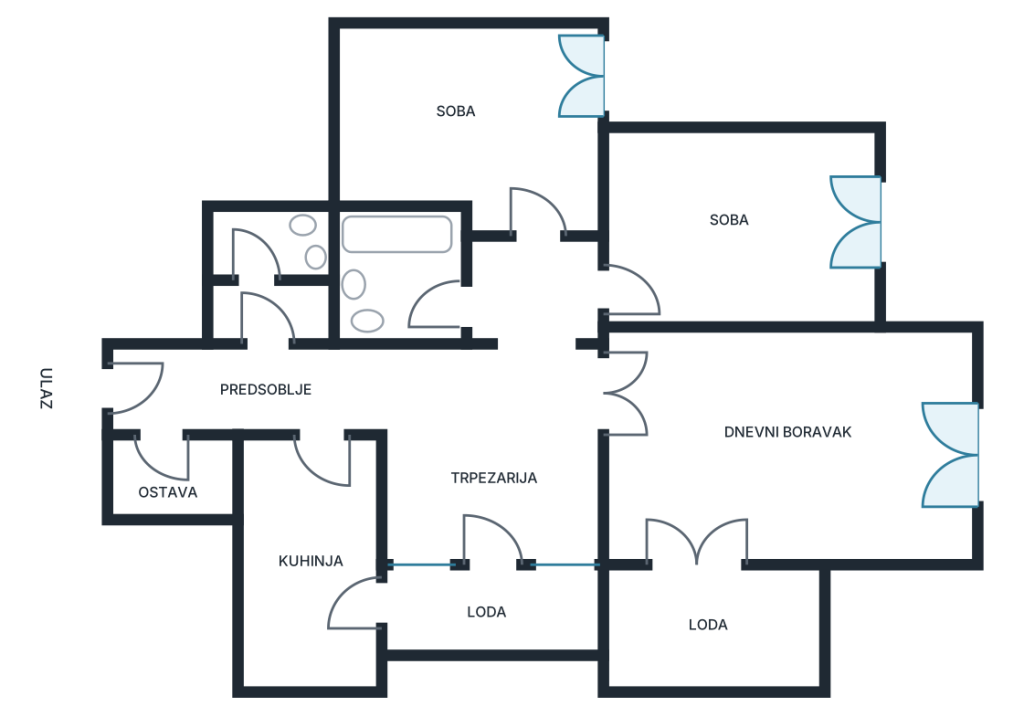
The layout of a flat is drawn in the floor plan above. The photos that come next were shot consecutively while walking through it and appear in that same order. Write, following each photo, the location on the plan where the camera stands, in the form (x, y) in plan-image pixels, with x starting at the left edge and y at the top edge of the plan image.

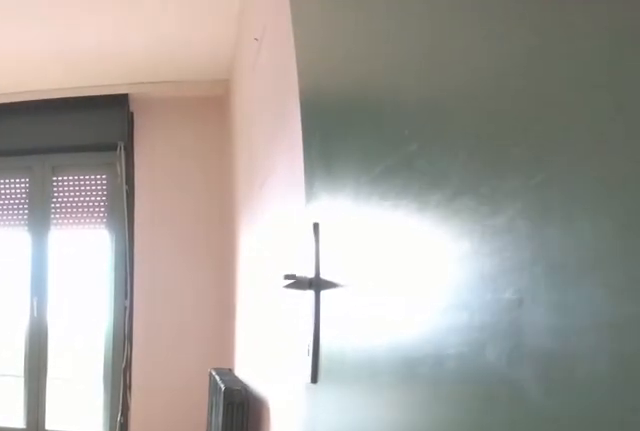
(567, 304)
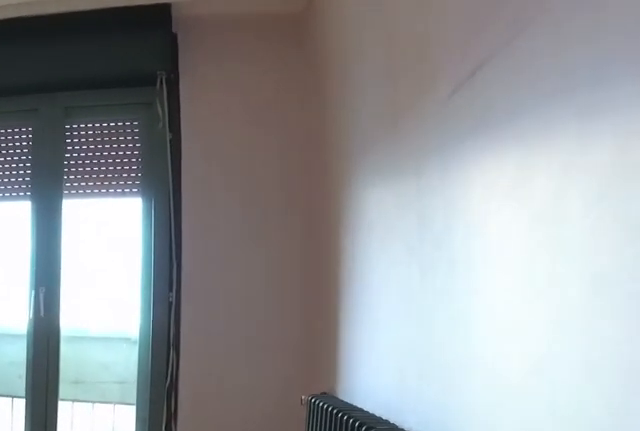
(649, 301)
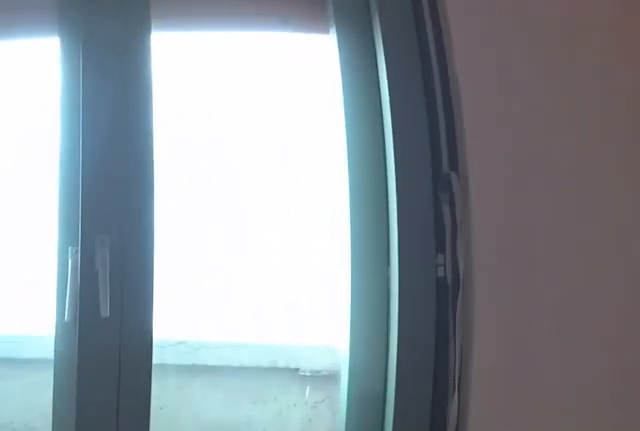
(801, 267)
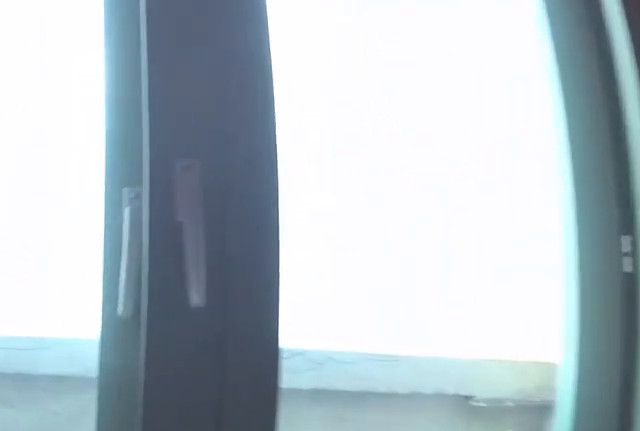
(842, 258)
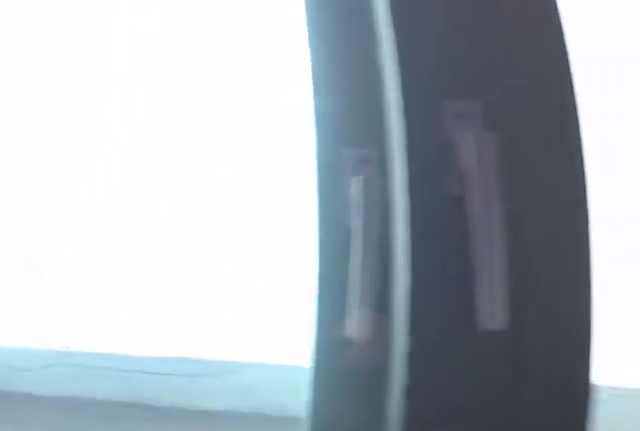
(847, 261)
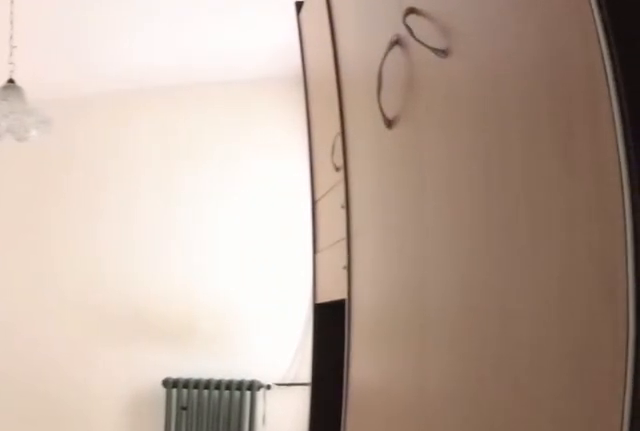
(545, 313)
